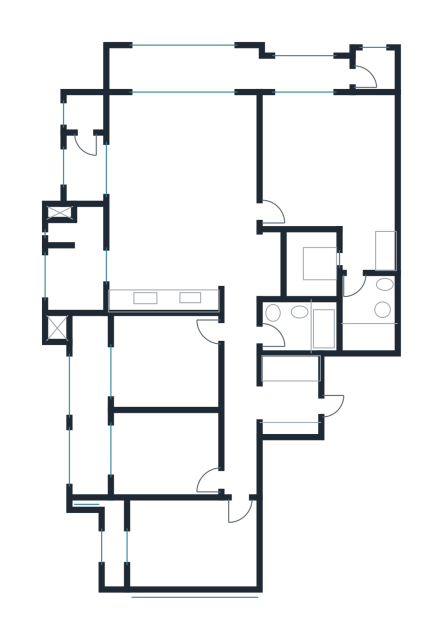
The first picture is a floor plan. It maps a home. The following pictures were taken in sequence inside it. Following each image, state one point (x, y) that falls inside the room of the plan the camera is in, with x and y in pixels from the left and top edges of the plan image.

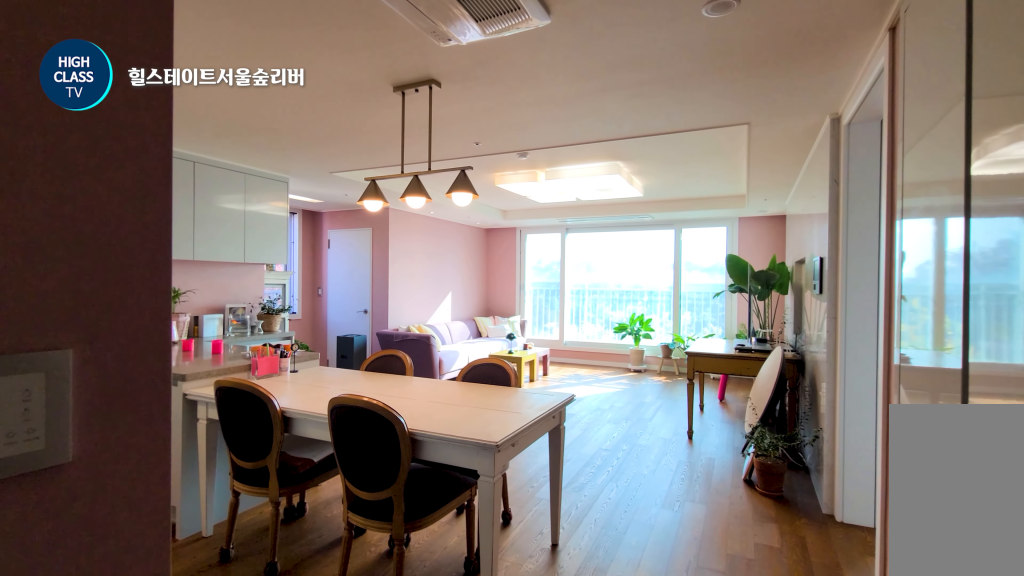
(239, 394)
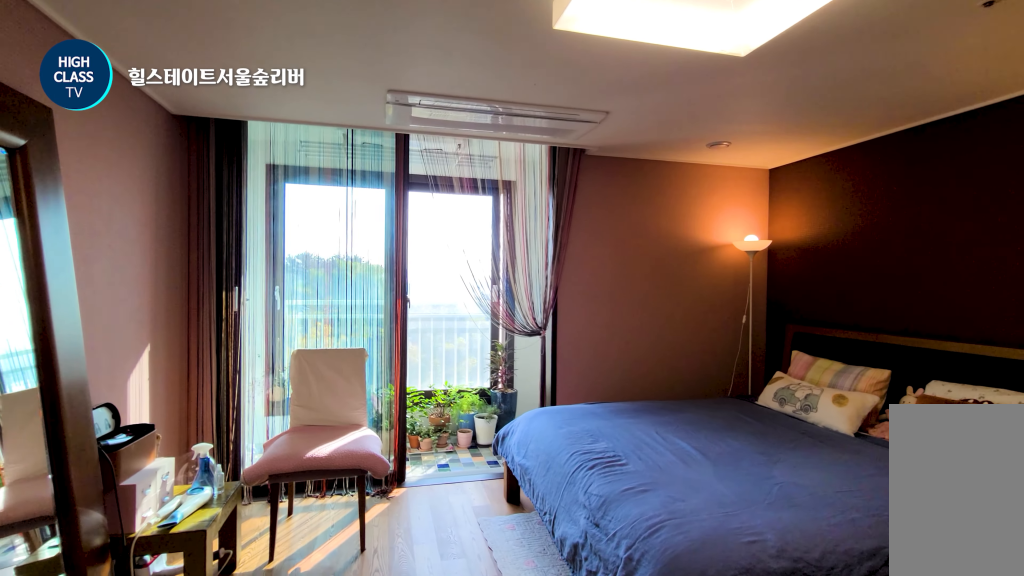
(329, 142)
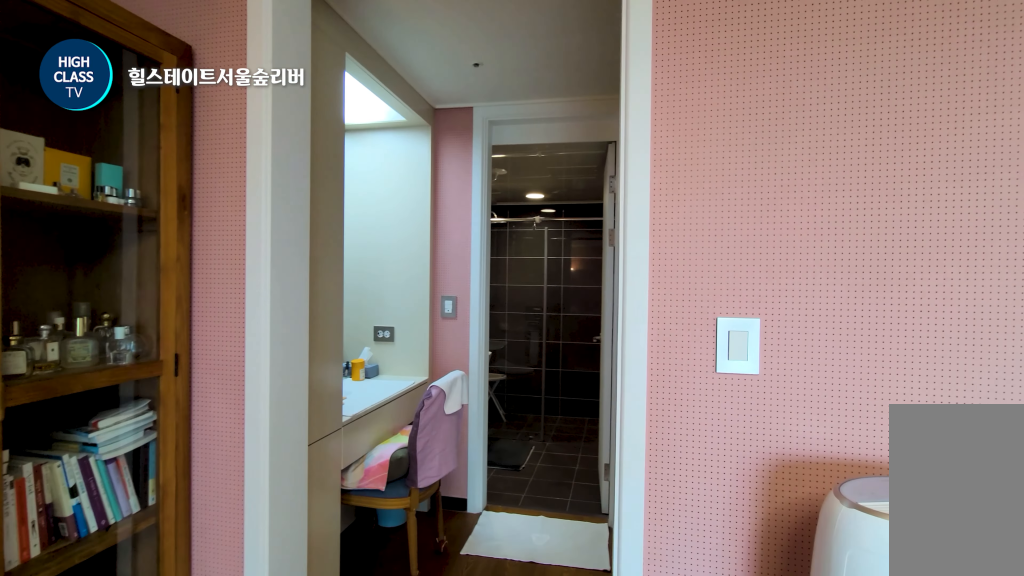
(329, 142)
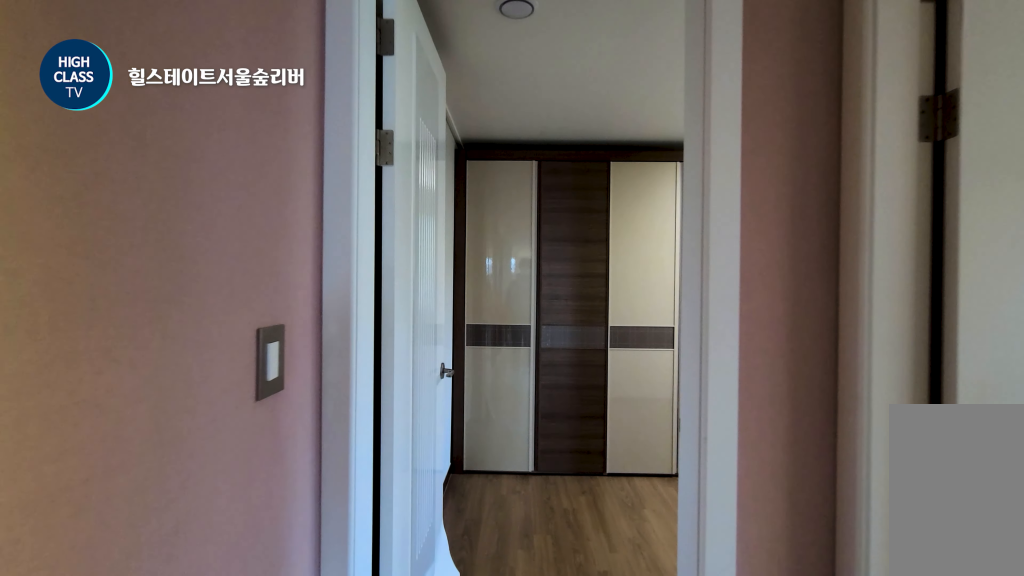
(239, 394)
